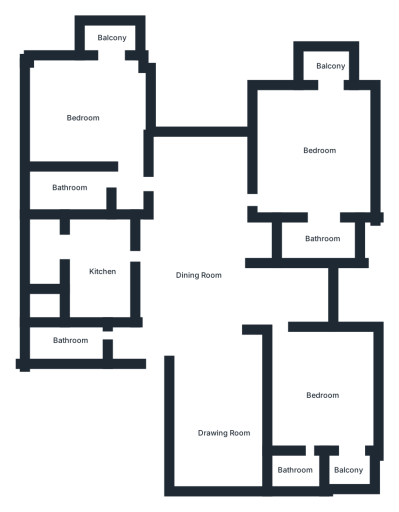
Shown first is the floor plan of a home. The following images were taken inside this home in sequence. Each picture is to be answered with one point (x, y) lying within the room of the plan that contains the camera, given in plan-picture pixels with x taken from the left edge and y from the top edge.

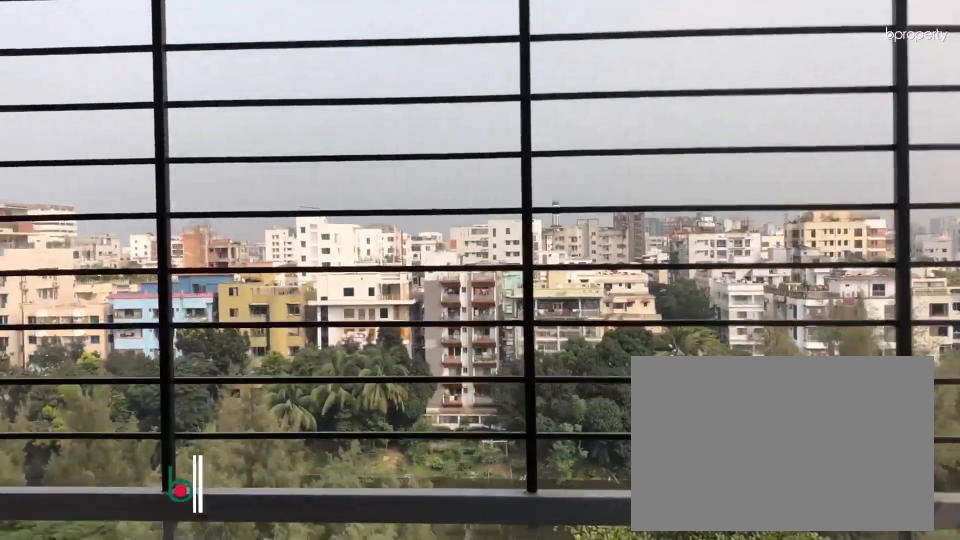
(327, 62)
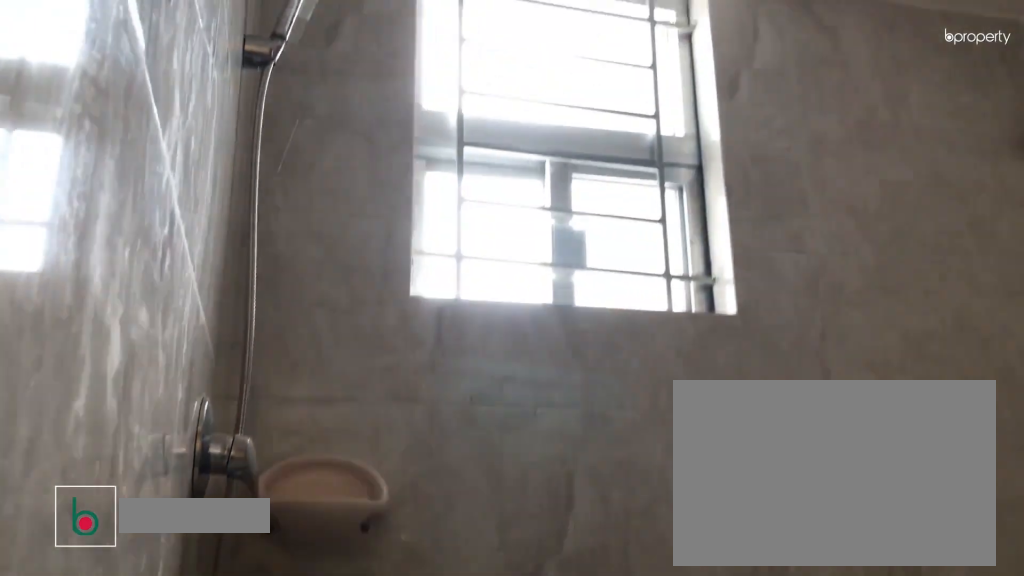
(327, 239)
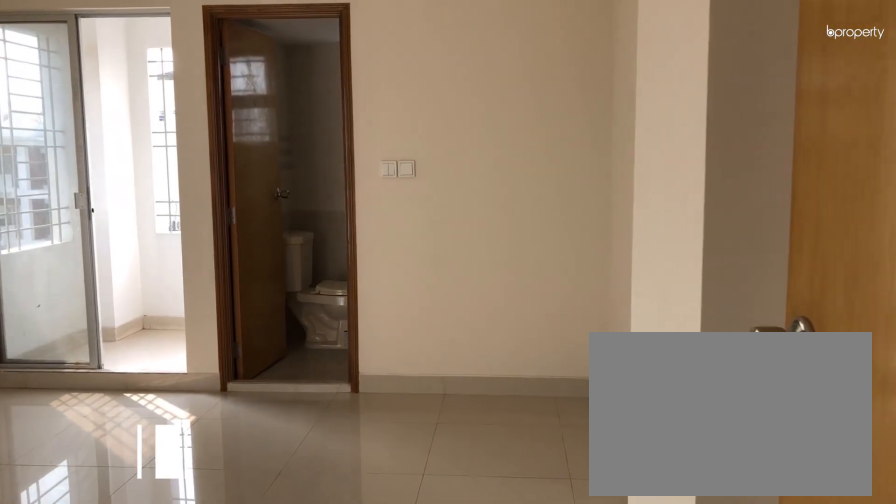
(331, 406)
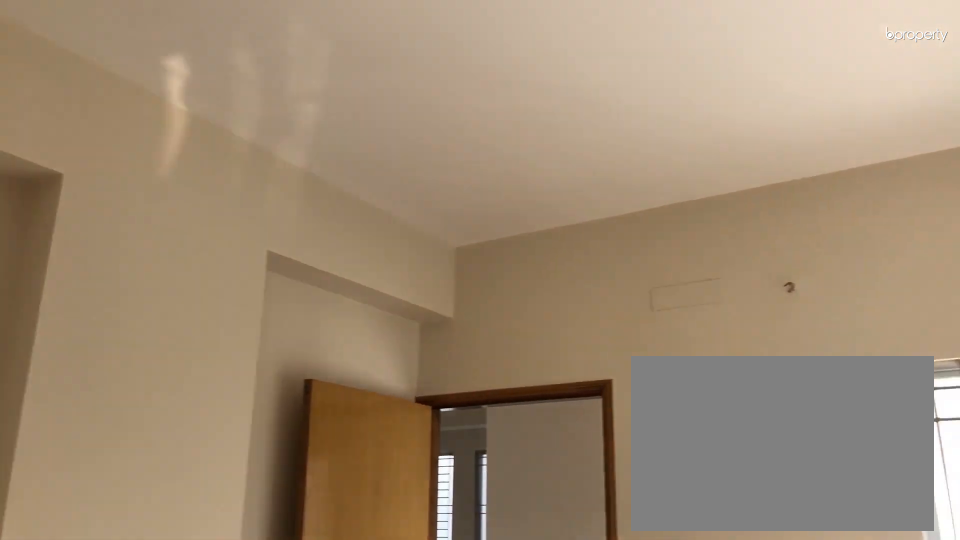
(331, 406)
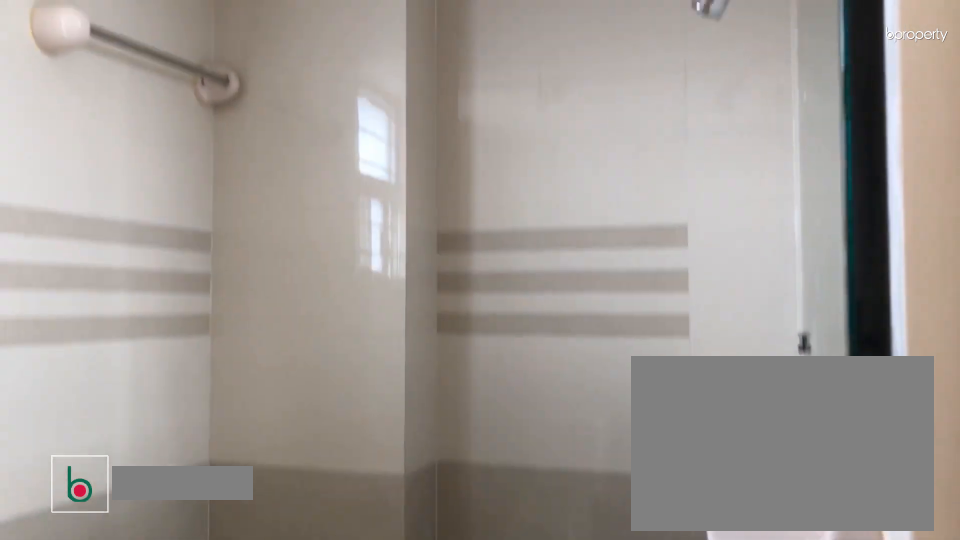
(294, 473)
